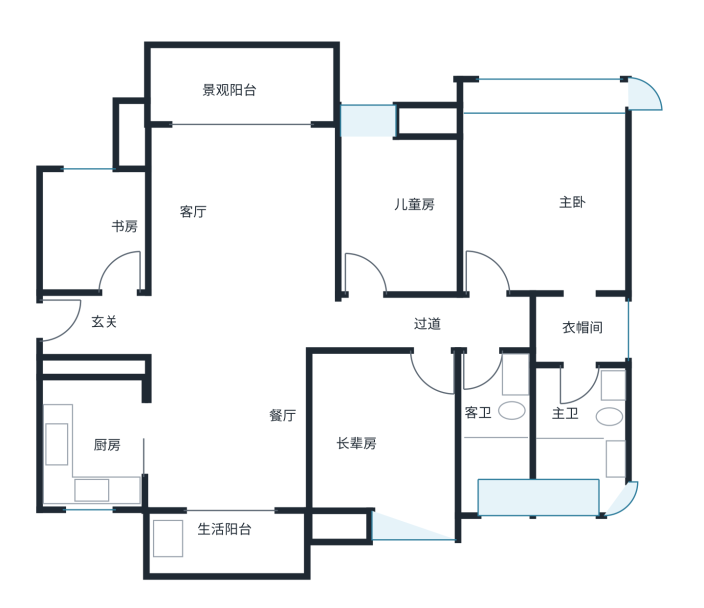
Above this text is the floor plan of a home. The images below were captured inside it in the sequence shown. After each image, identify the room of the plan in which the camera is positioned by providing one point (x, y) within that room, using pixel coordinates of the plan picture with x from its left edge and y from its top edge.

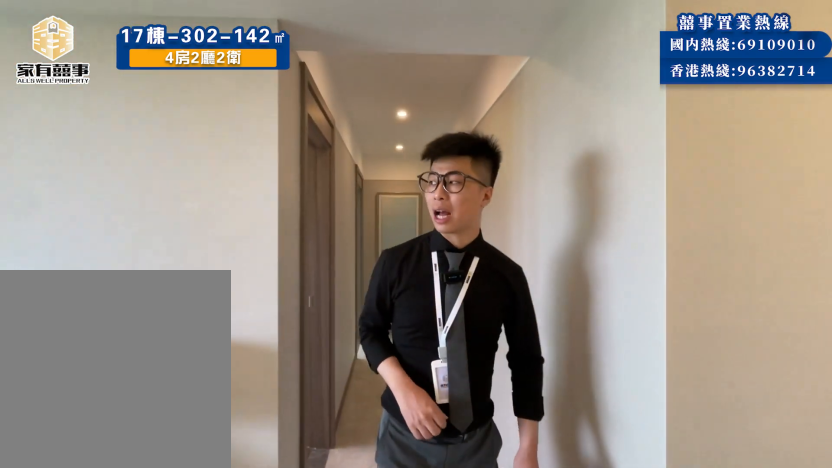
(335, 327)
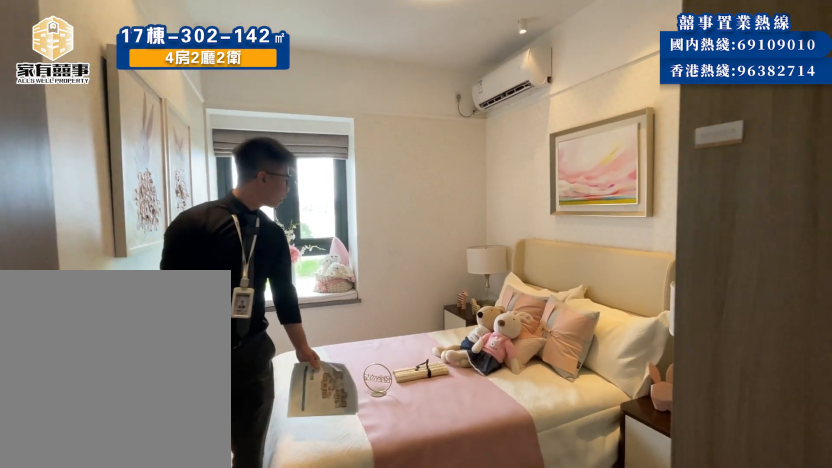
(398, 215)
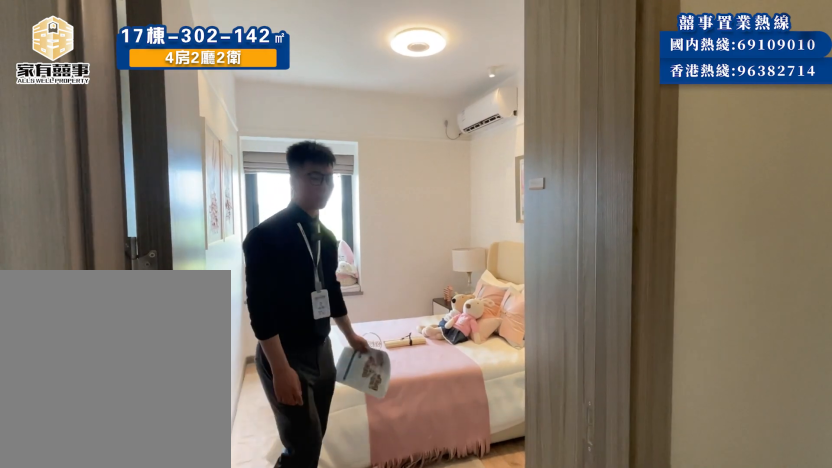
(398, 220)
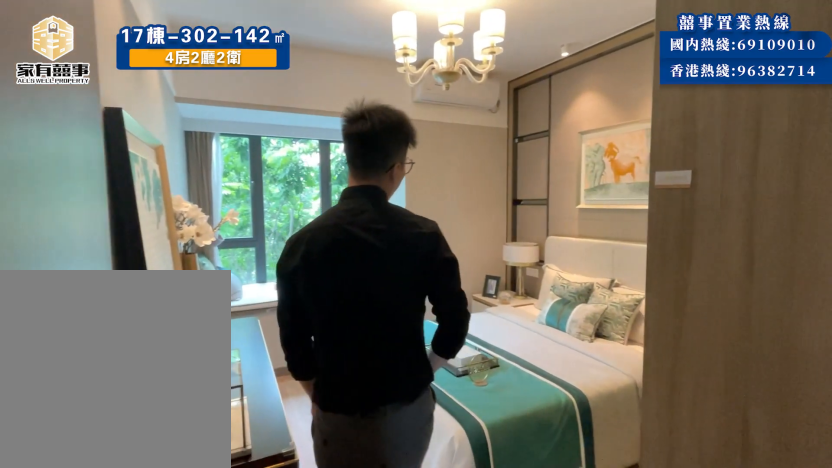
(391, 444)
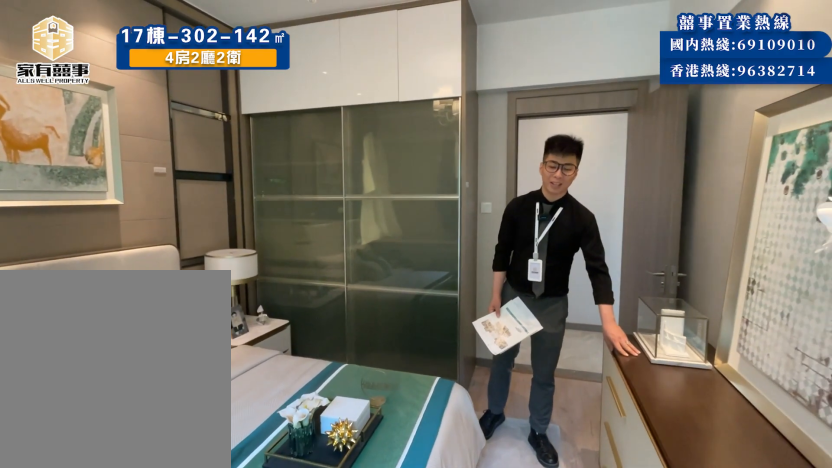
(392, 445)
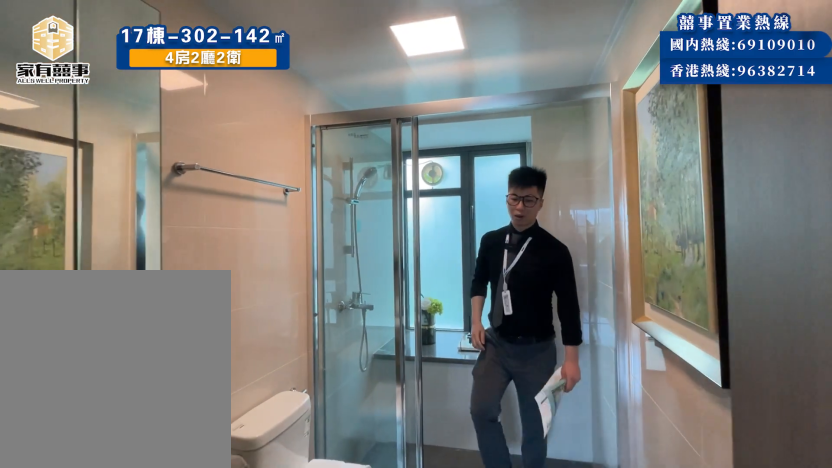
(498, 440)
